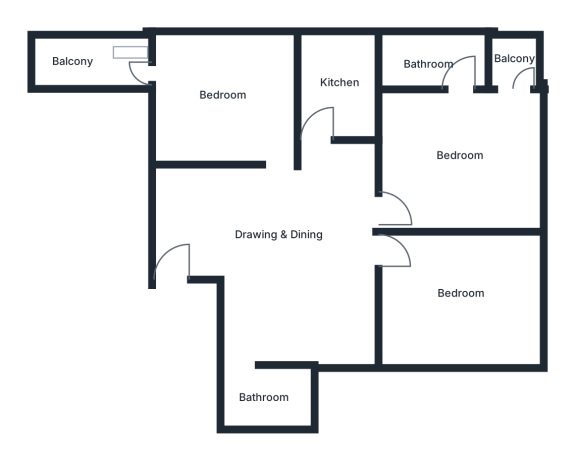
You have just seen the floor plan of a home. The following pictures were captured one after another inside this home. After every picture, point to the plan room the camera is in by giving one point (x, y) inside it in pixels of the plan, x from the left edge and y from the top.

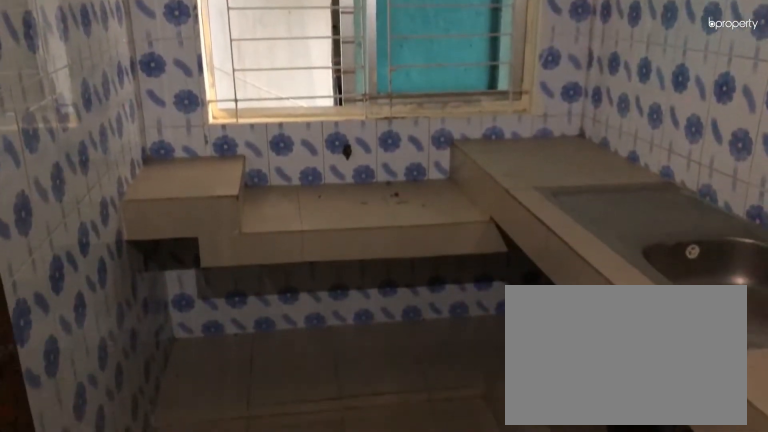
(340, 79)
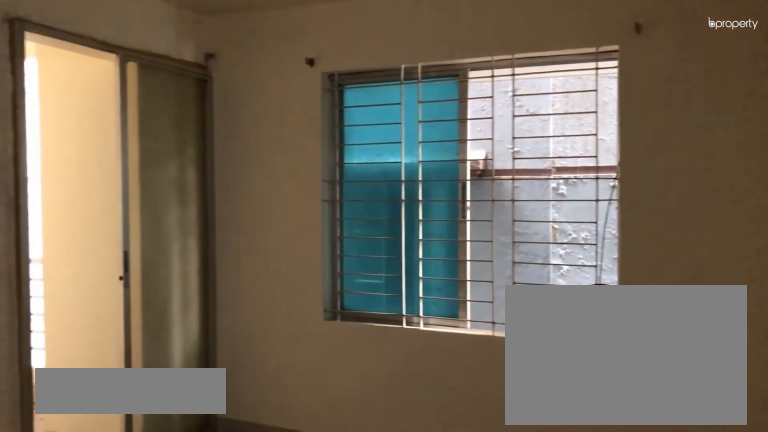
(221, 94)
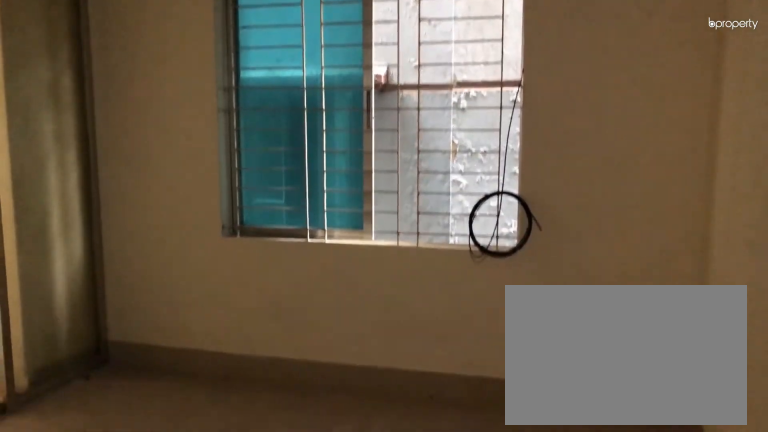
(221, 94)
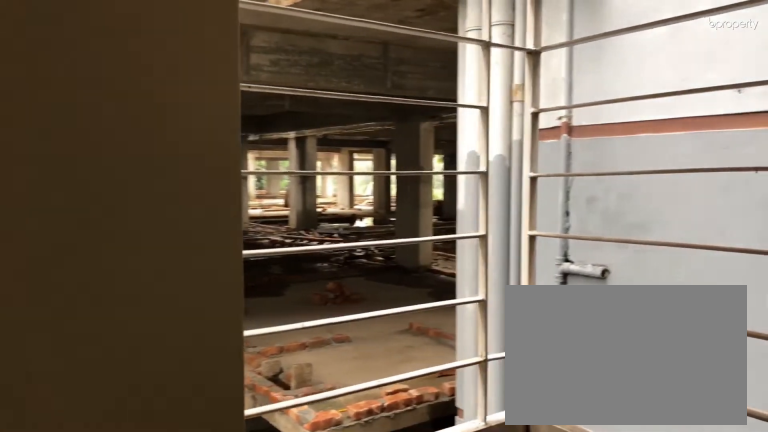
(74, 63)
